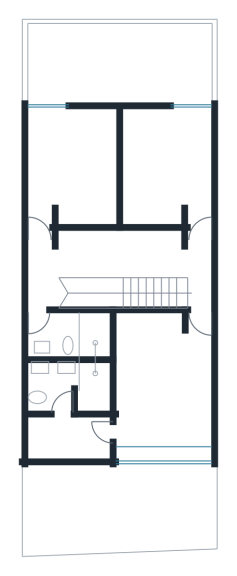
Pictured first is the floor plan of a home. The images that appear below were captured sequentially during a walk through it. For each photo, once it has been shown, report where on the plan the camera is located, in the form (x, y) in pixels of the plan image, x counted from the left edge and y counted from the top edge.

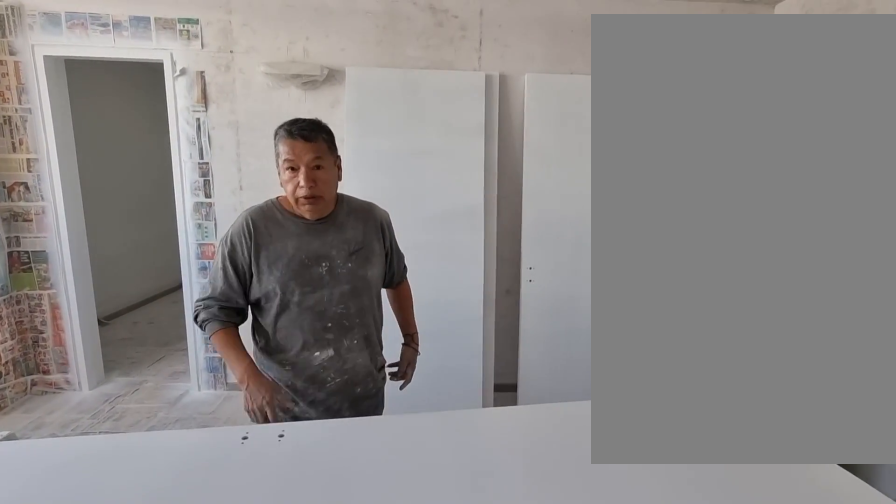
(194, 345)
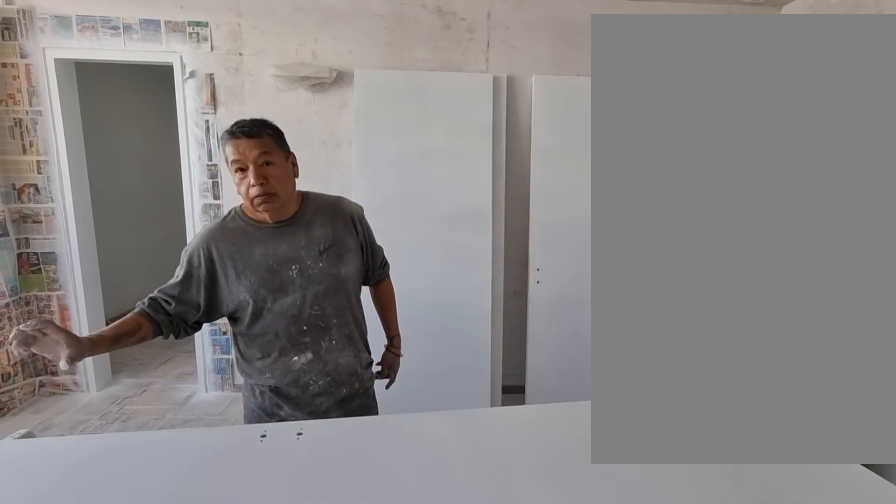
(195, 345)
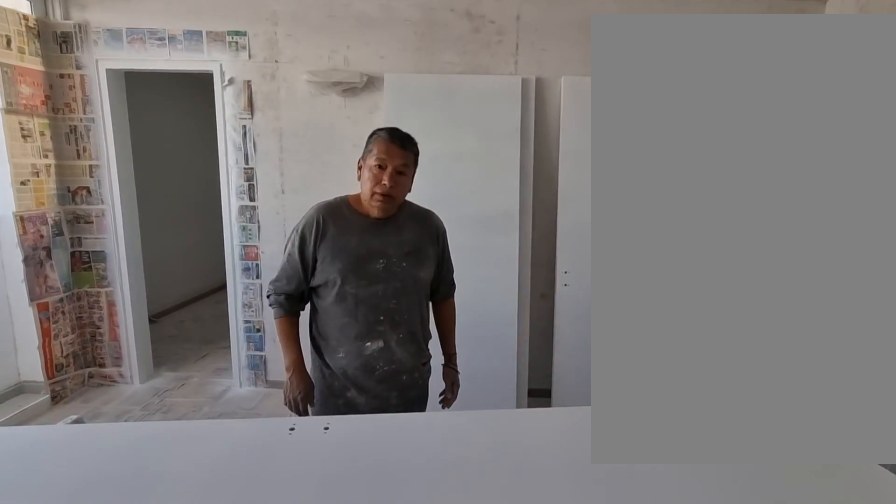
(191, 368)
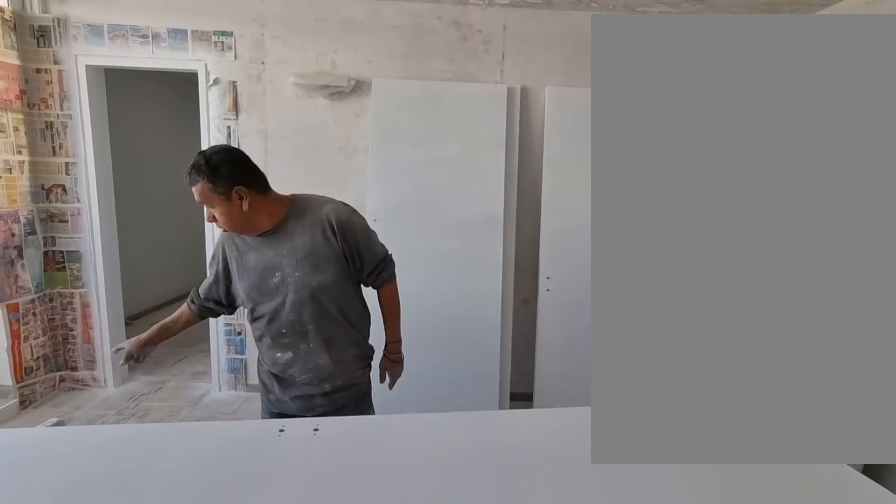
(191, 367)
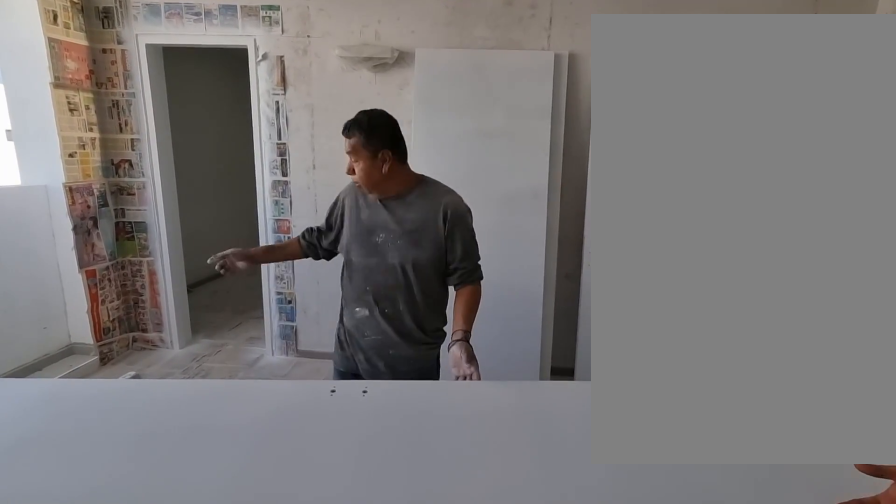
(192, 366)
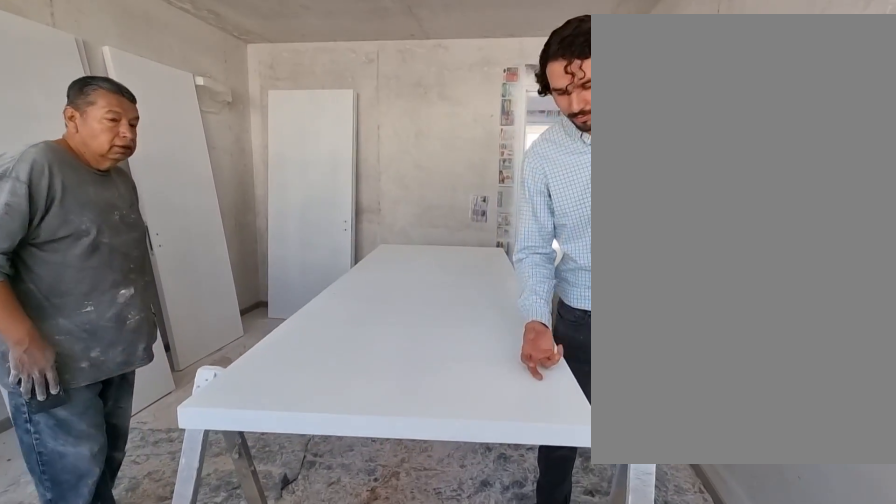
(166, 419)
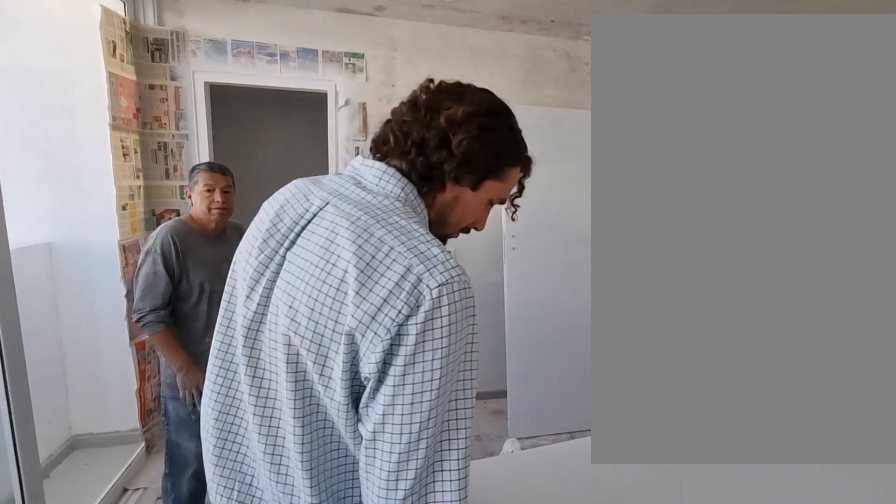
(168, 424)
